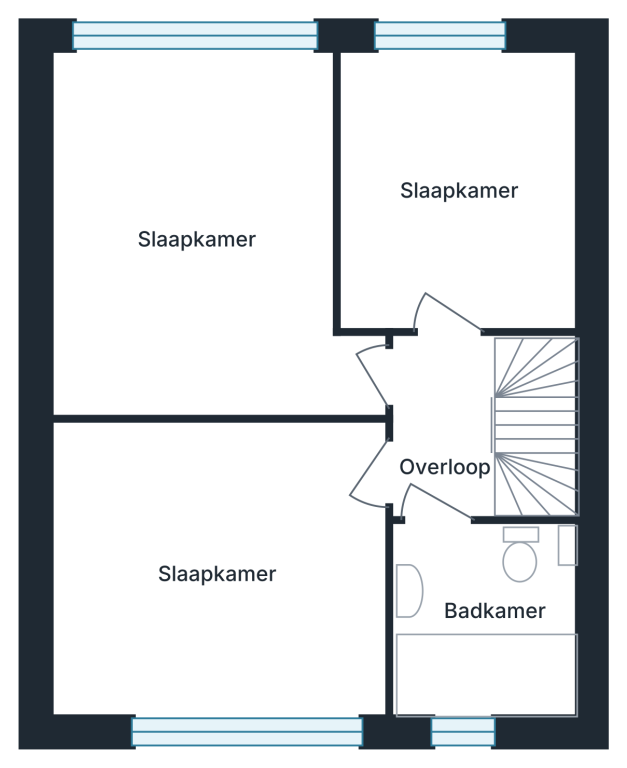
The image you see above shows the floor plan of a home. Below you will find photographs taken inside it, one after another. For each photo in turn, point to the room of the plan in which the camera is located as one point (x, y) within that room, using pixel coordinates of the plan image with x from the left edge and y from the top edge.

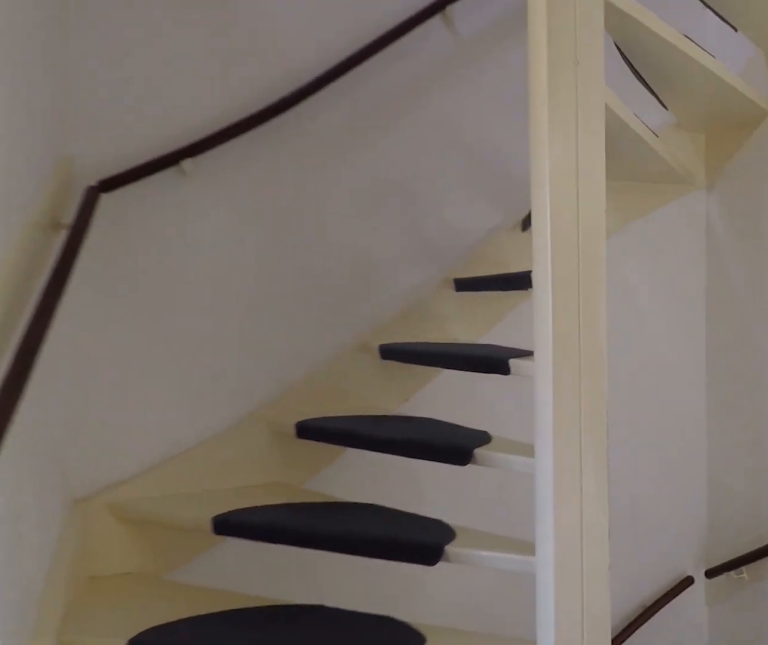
(443, 424)
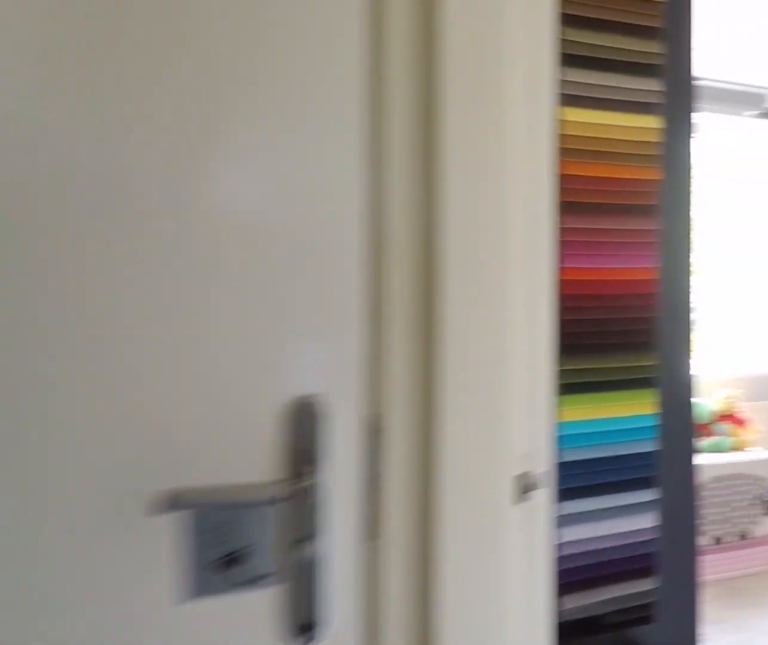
(443, 424)
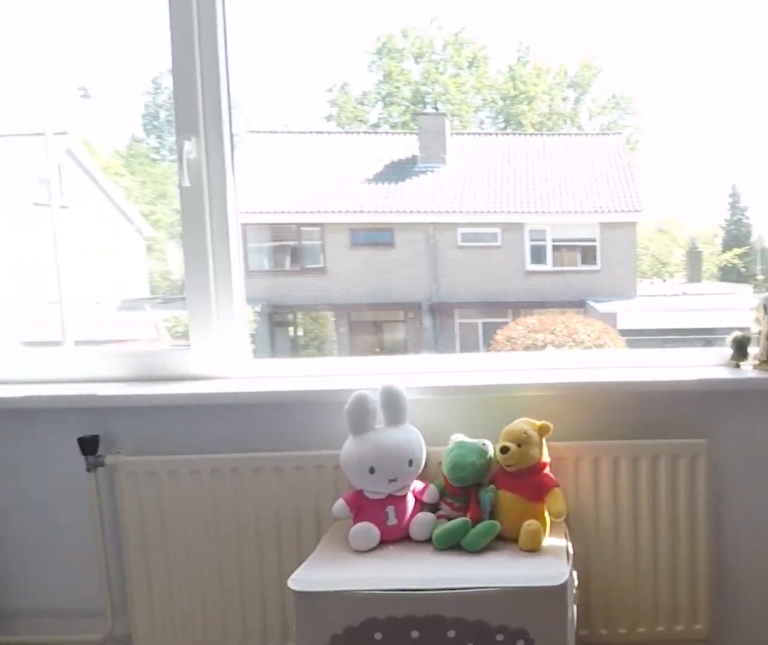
(215, 592)
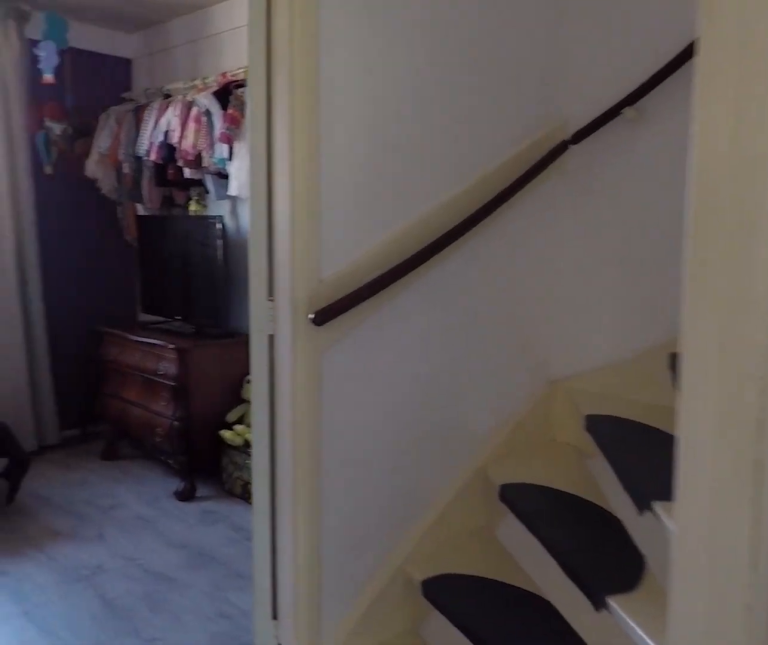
(443, 425)
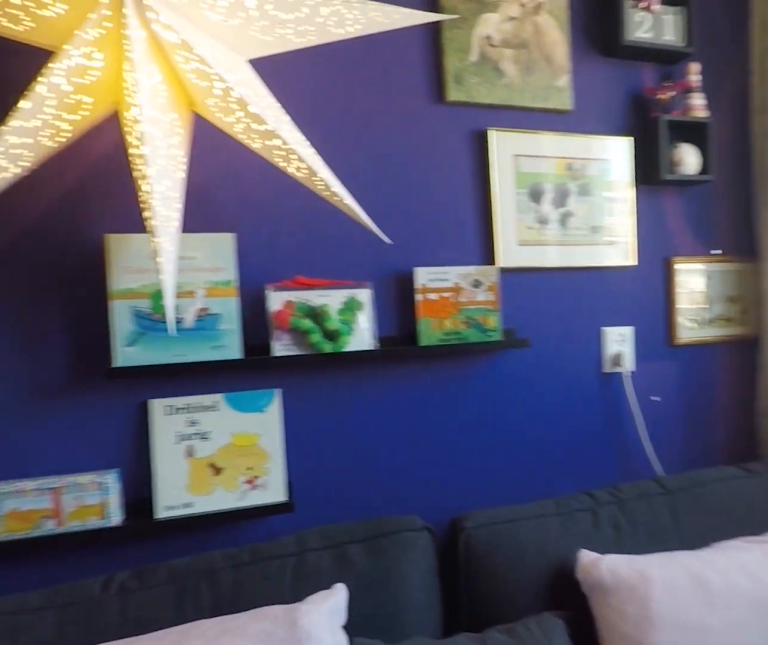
(459, 187)
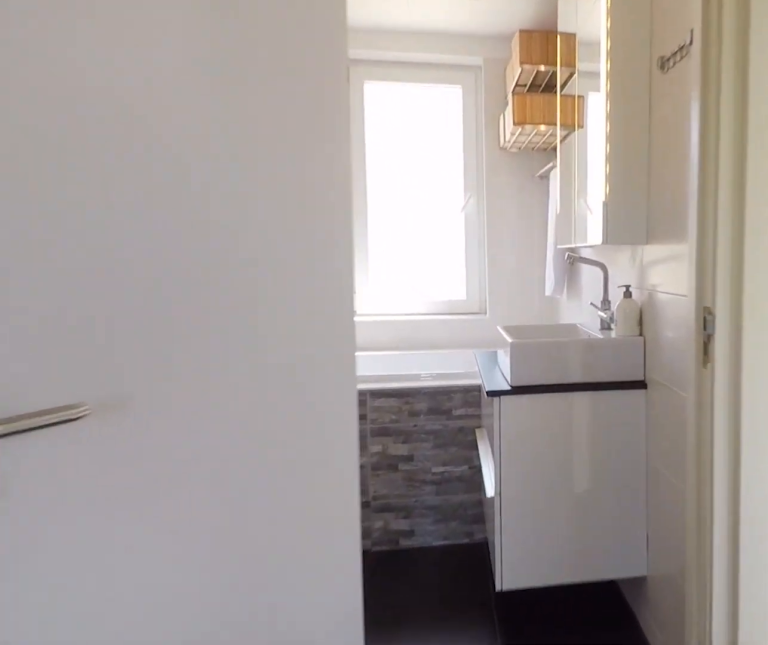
(443, 426)
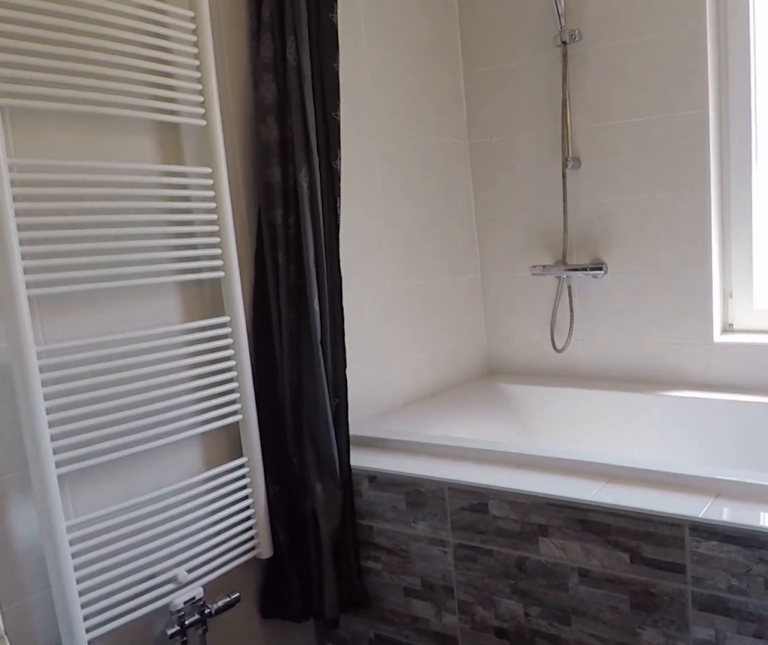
(485, 622)
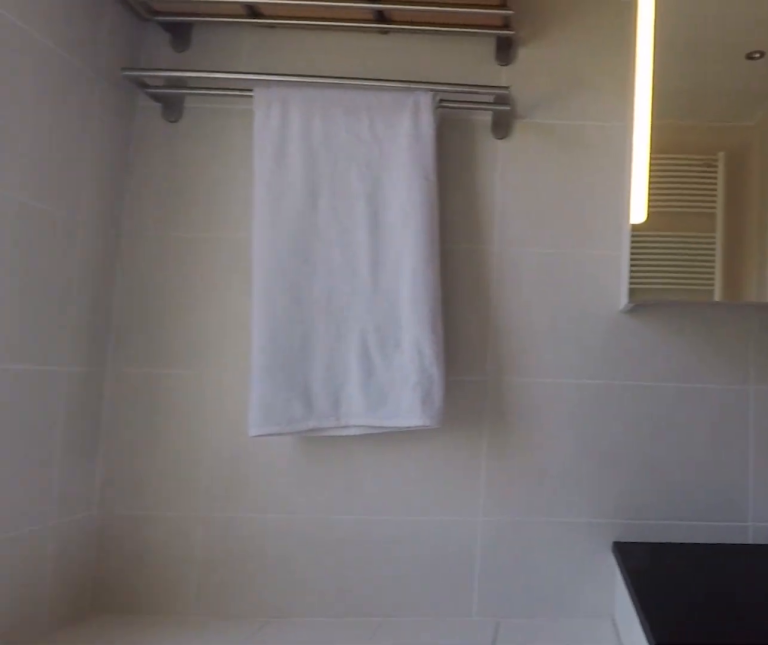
(485, 622)
